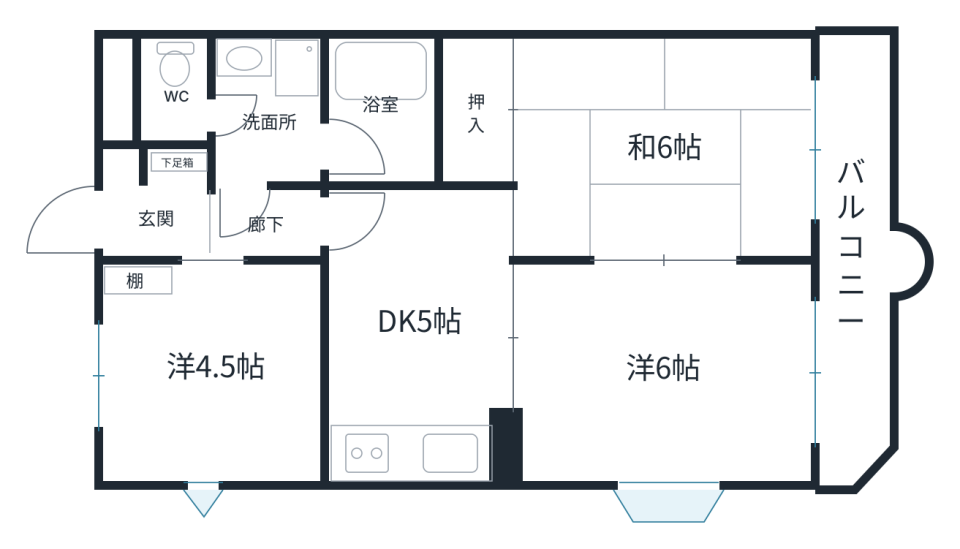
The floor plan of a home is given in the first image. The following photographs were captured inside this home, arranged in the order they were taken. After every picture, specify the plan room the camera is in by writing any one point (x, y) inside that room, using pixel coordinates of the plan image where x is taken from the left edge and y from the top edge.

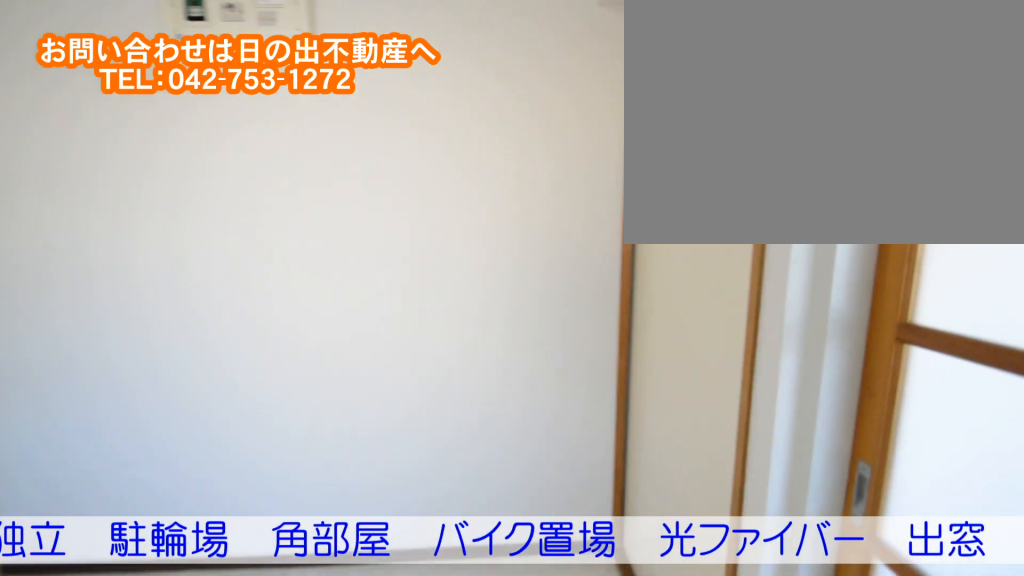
(430, 364)
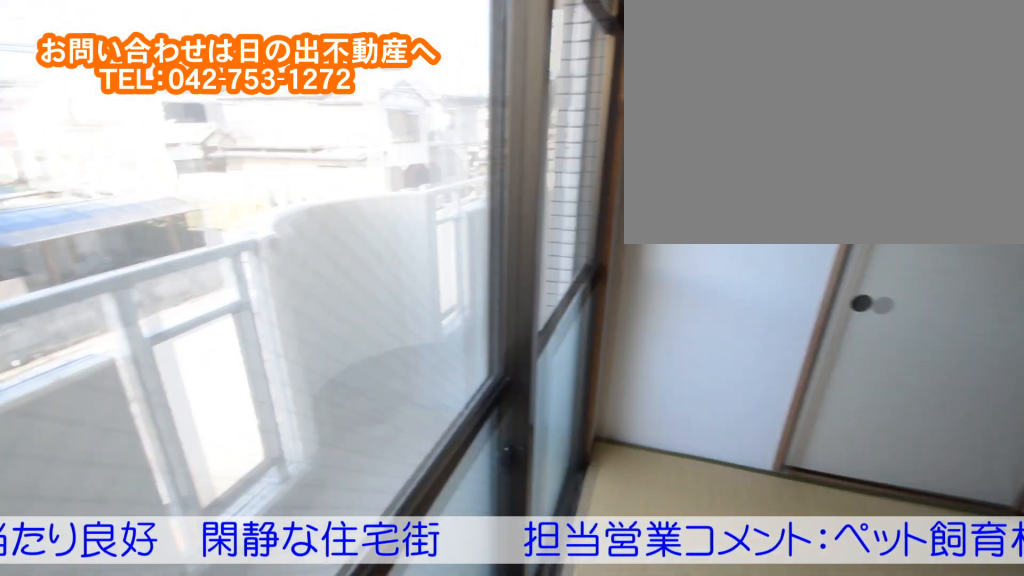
(658, 189)
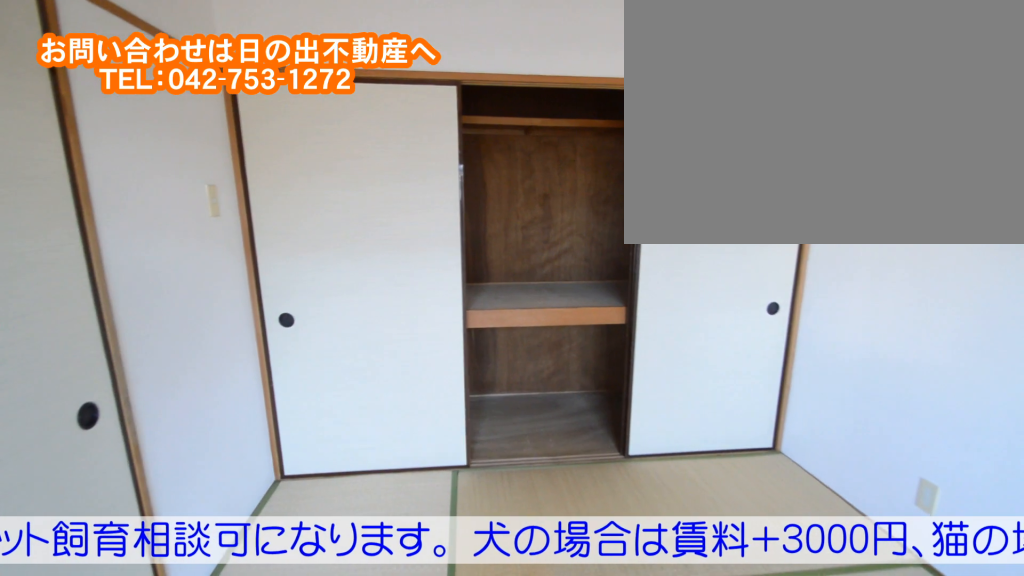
(658, 189)
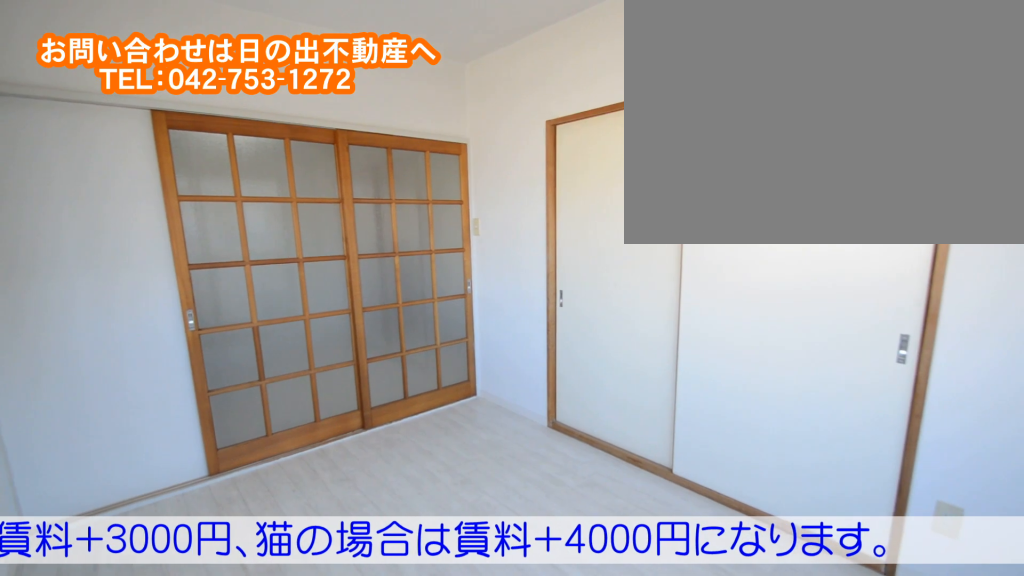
(672, 399)
